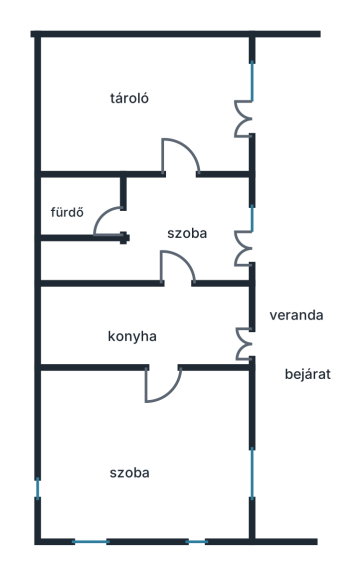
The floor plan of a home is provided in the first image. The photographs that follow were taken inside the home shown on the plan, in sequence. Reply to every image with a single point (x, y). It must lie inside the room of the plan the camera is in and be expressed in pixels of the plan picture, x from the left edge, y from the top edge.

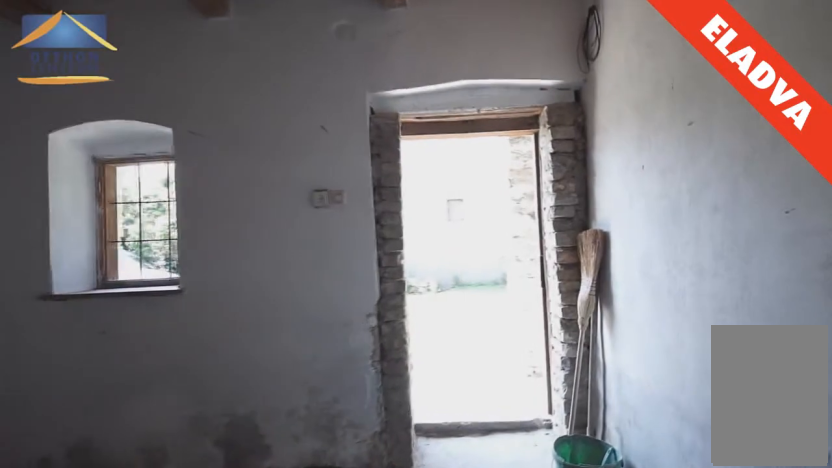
(174, 117)
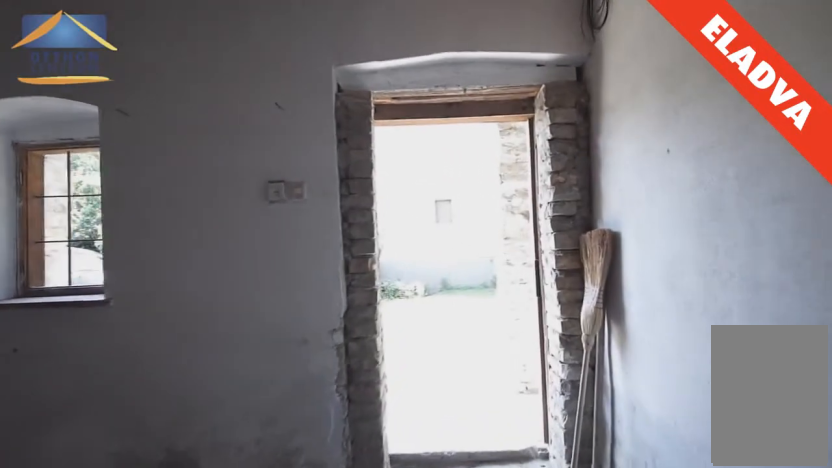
(187, 117)
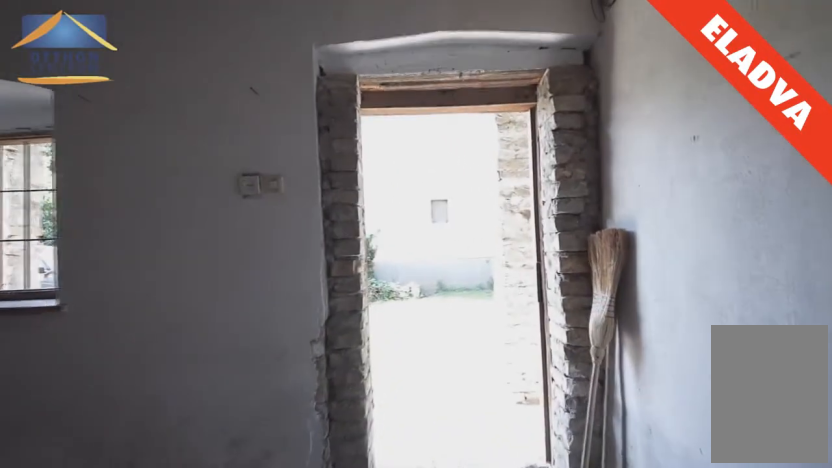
(192, 117)
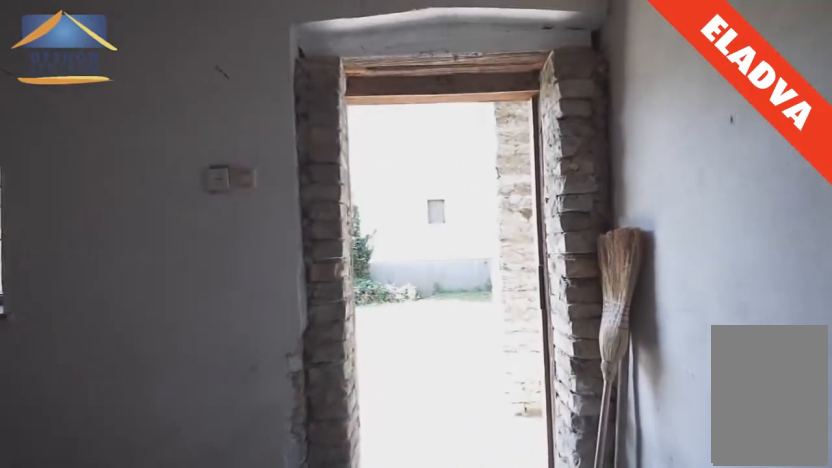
(200, 118)
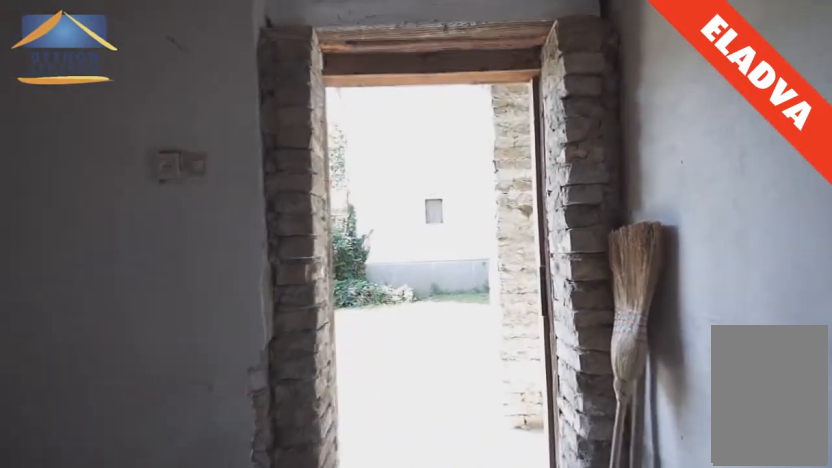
(206, 117)
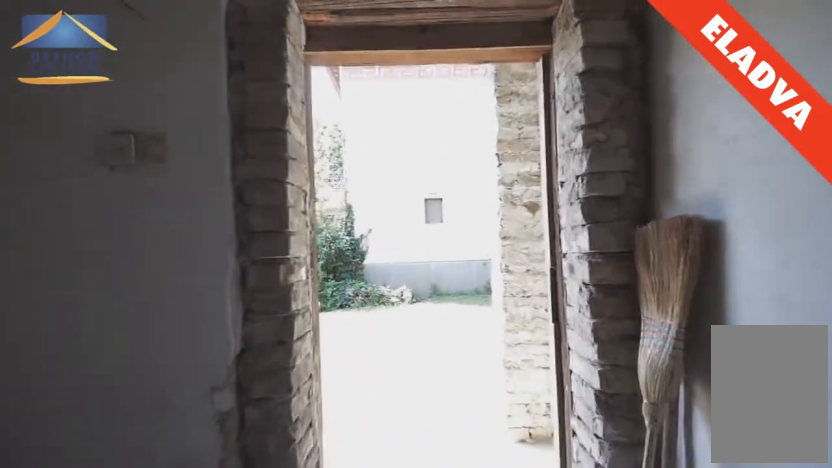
(214, 117)
